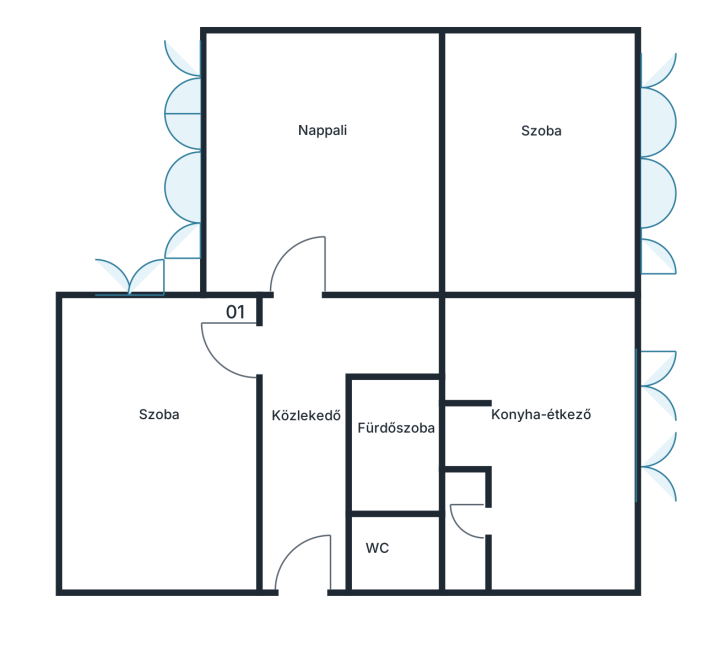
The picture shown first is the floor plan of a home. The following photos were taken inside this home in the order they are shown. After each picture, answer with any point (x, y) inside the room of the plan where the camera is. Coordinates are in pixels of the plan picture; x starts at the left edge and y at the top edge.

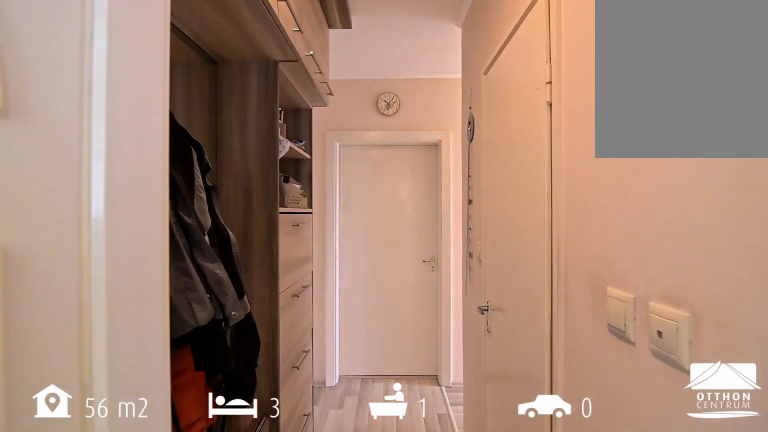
(308, 557)
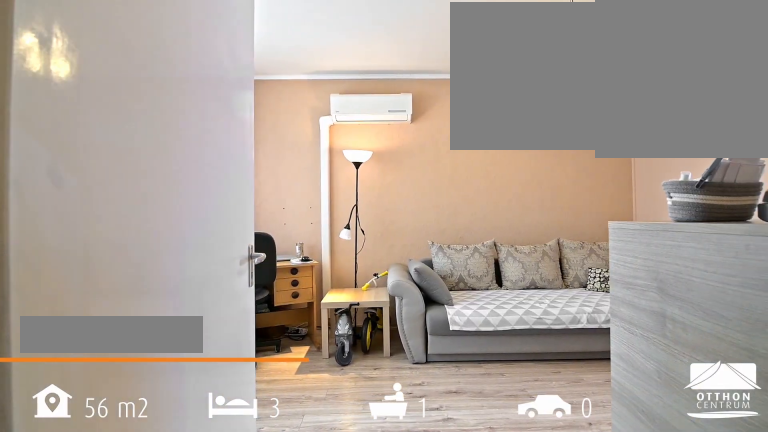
(324, 184)
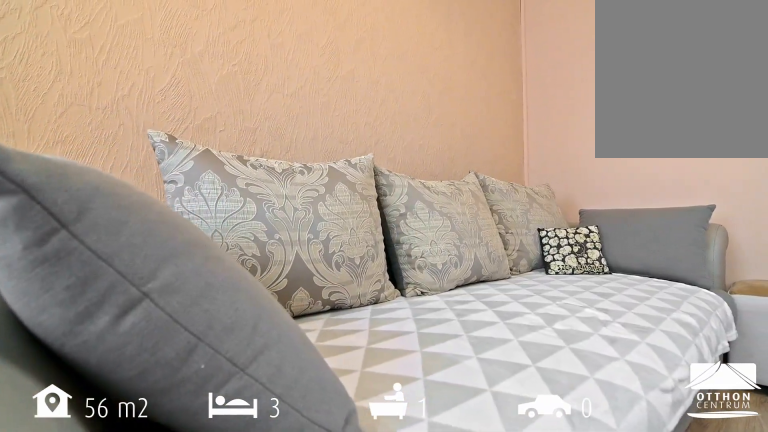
(324, 184)
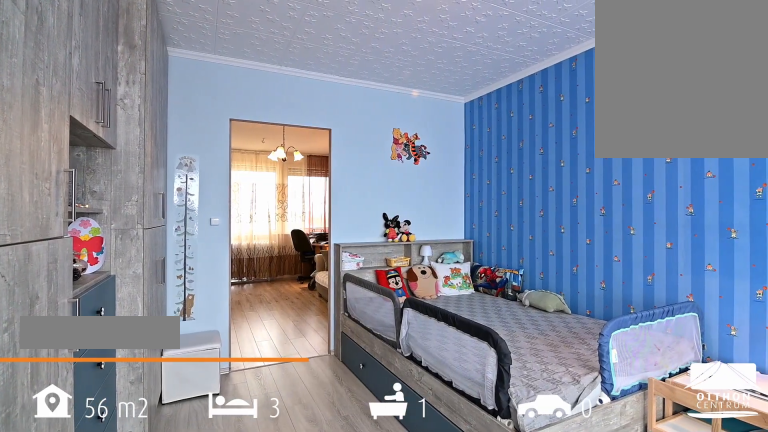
(551, 185)
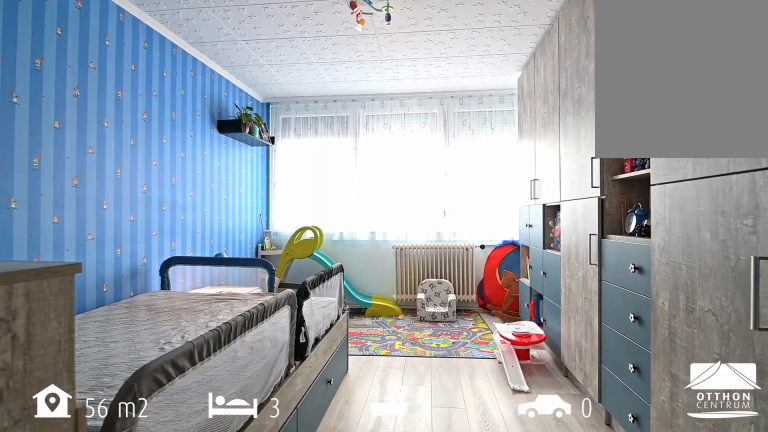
(551, 184)
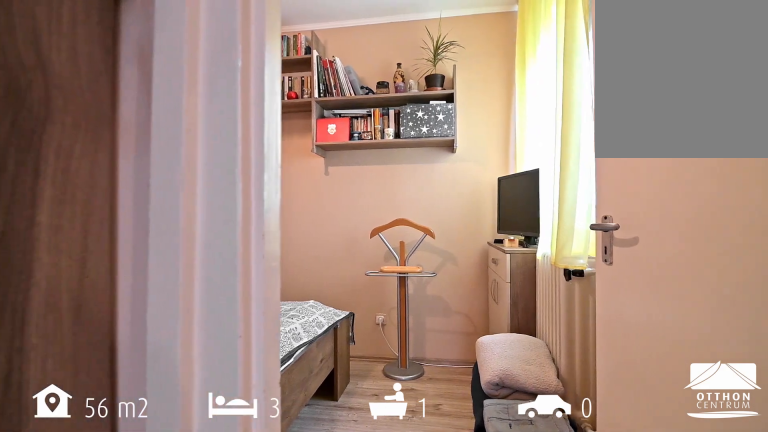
(162, 477)
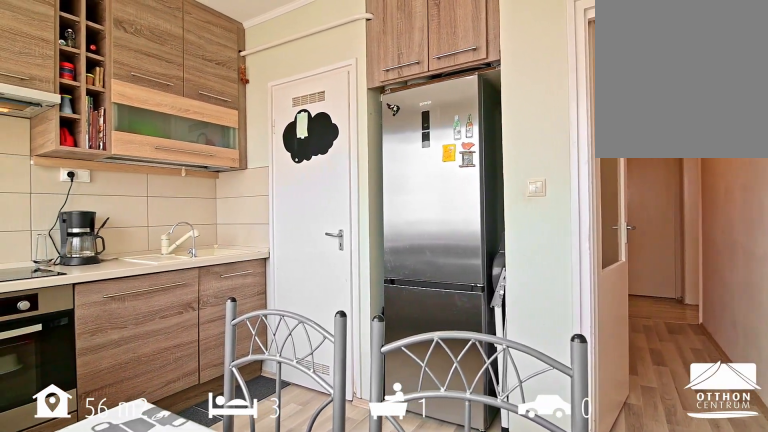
(551, 493)
